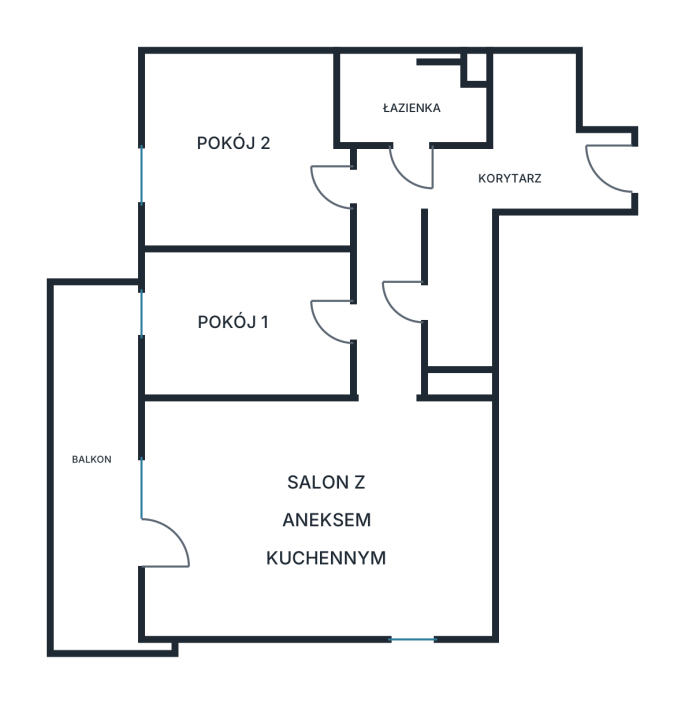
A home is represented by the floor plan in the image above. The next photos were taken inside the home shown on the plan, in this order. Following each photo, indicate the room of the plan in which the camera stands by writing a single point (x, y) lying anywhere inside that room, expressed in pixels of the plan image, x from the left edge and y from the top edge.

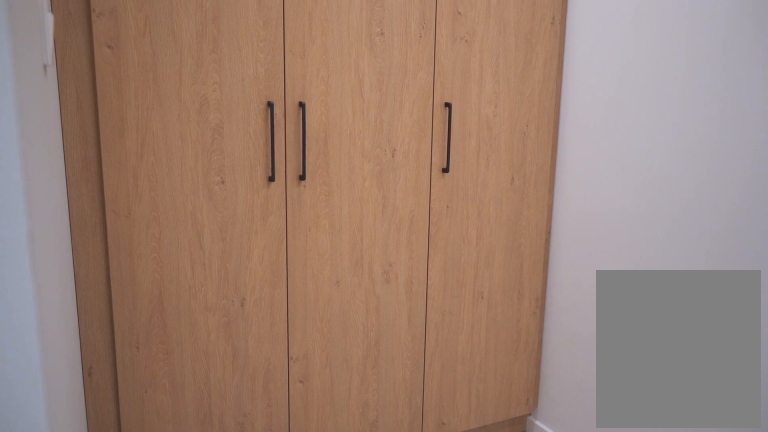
(464, 205)
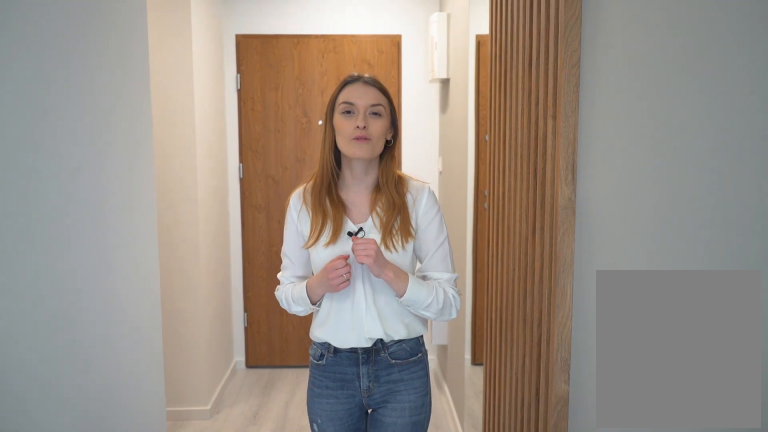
(463, 205)
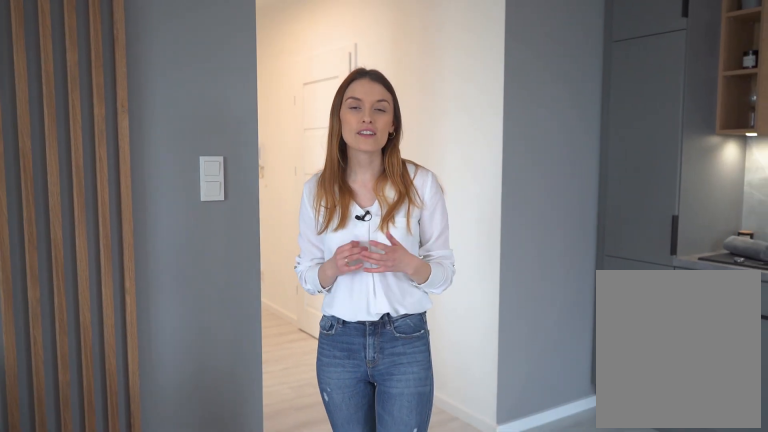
(319, 518)
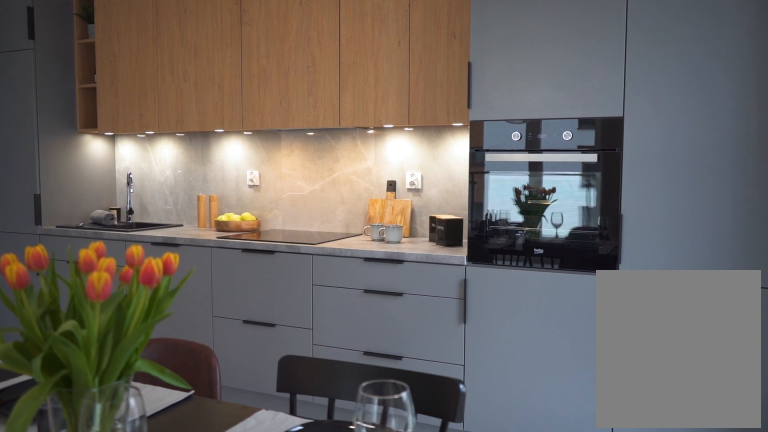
(315, 518)
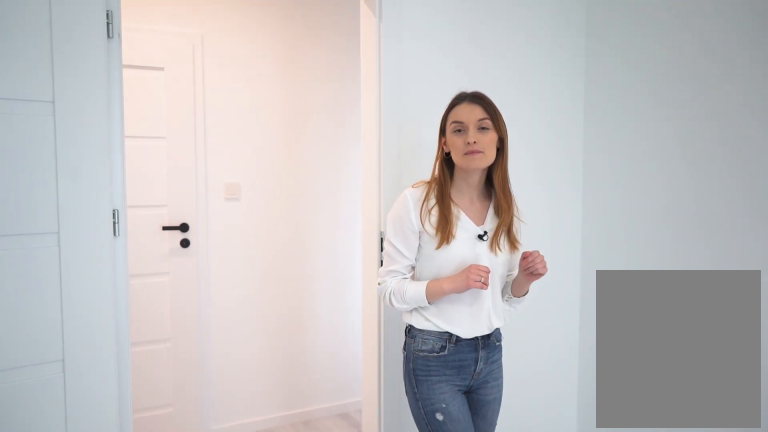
(243, 323)
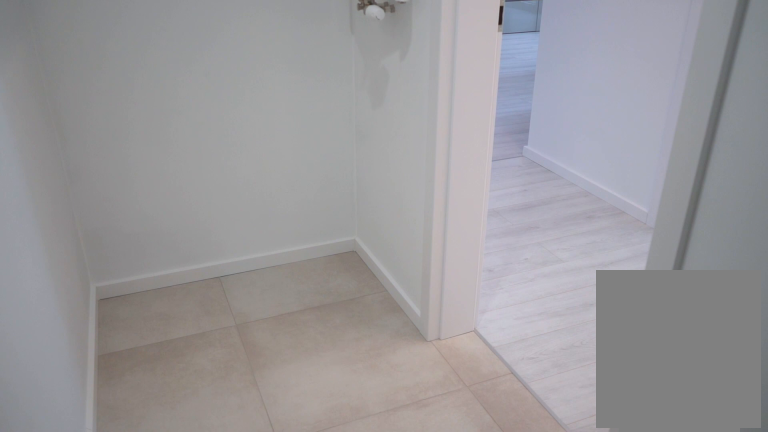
(458, 289)
